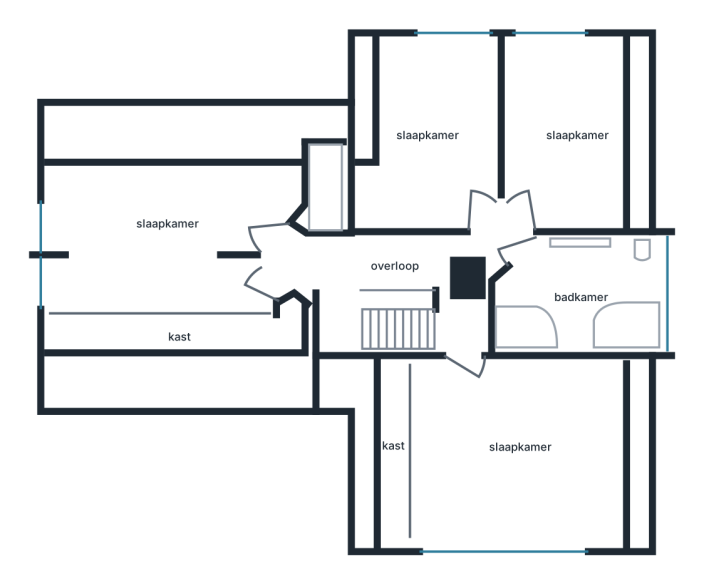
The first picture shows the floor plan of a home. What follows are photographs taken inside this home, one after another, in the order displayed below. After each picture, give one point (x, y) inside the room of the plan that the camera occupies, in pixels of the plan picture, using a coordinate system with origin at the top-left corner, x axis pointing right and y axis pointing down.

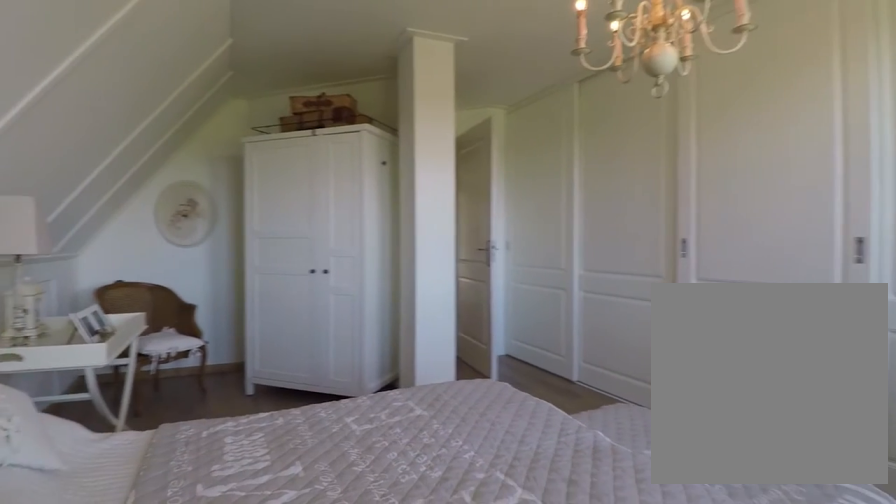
(165, 241)
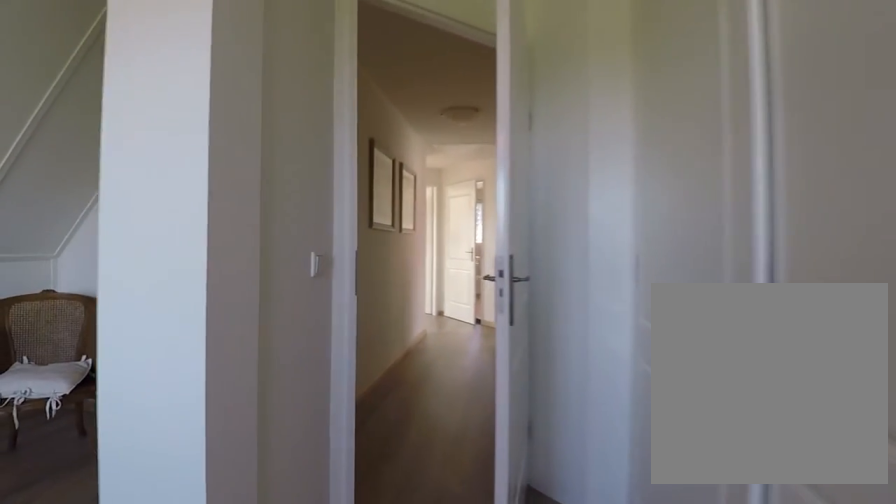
(165, 241)
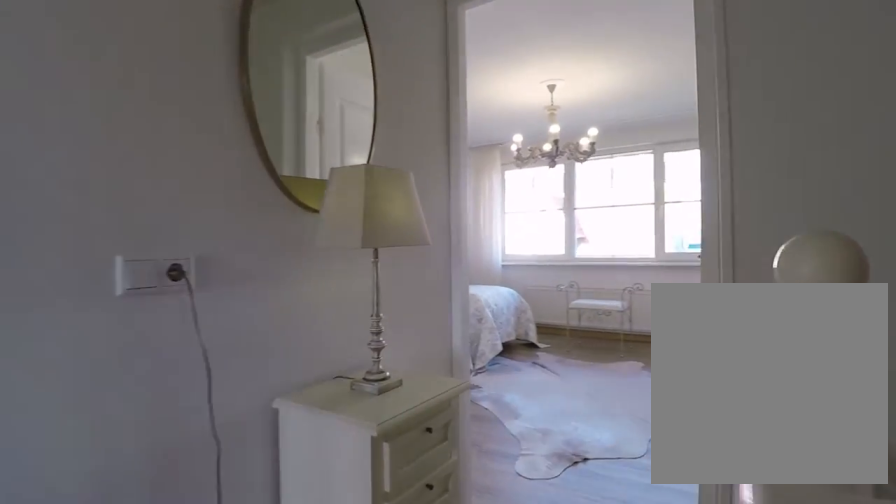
(412, 268)
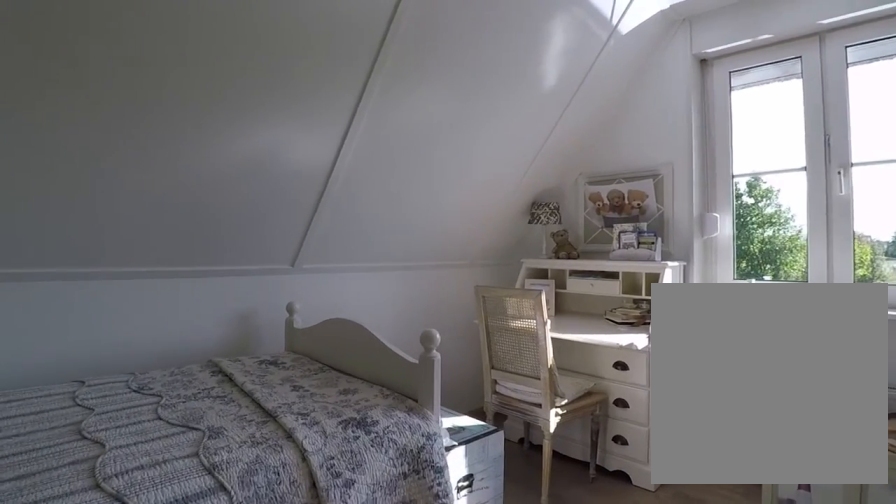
(433, 136)
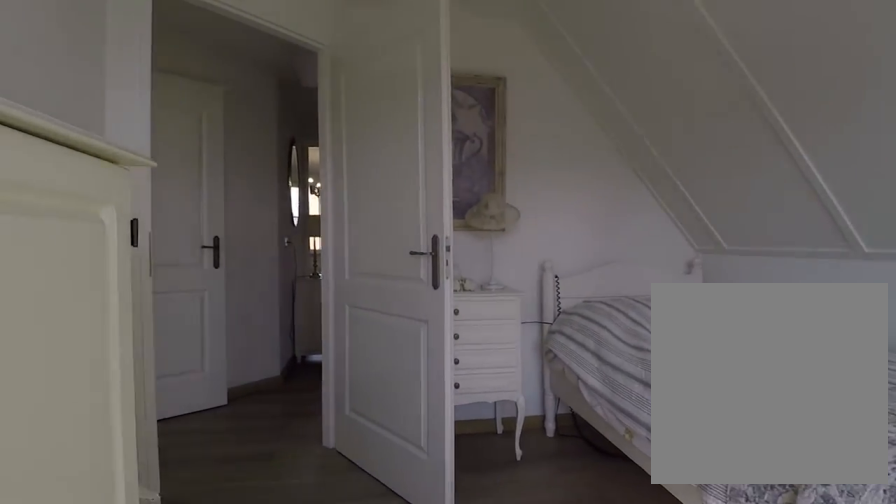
(433, 136)
